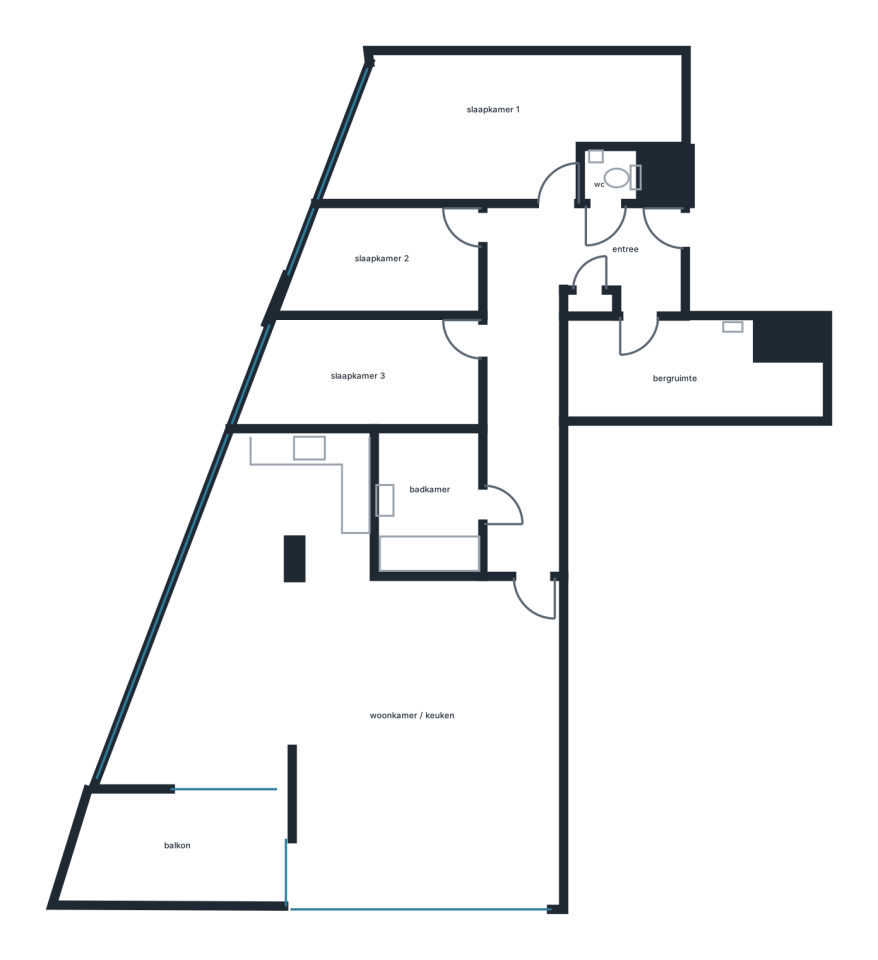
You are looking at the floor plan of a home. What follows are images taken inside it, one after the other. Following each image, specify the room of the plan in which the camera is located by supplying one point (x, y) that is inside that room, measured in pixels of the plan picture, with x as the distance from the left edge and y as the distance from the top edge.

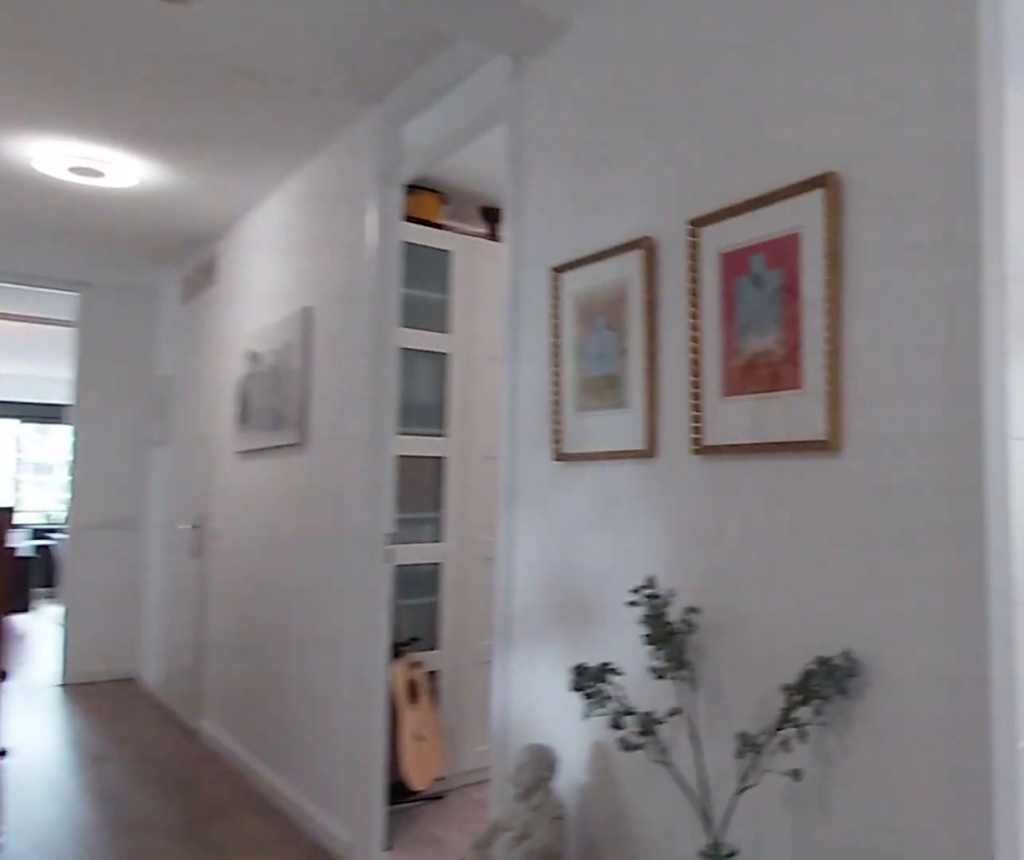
(550, 348)
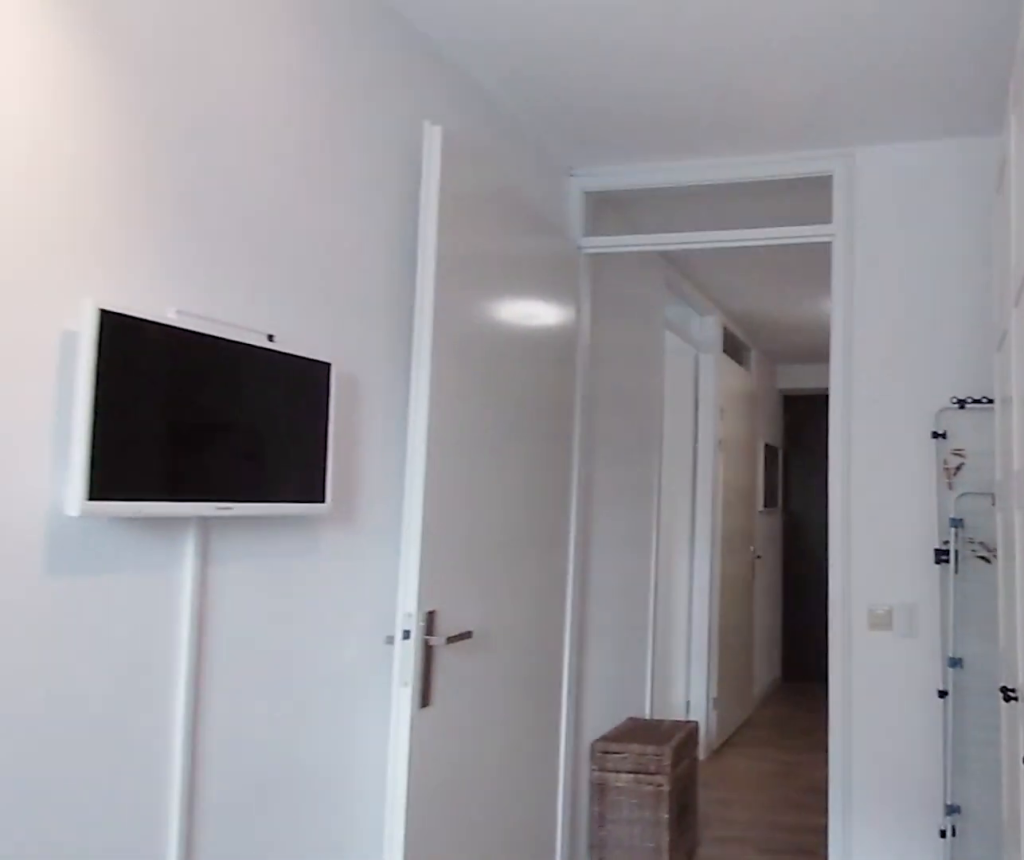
(388, 262)
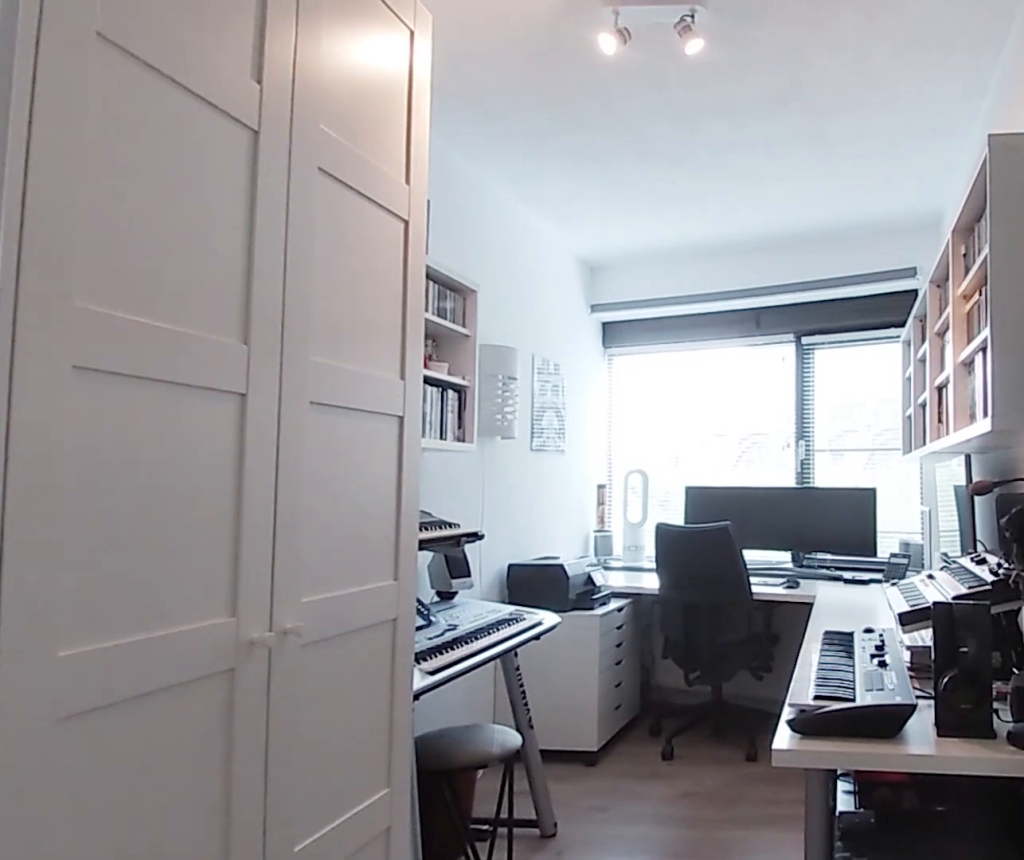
(368, 372)
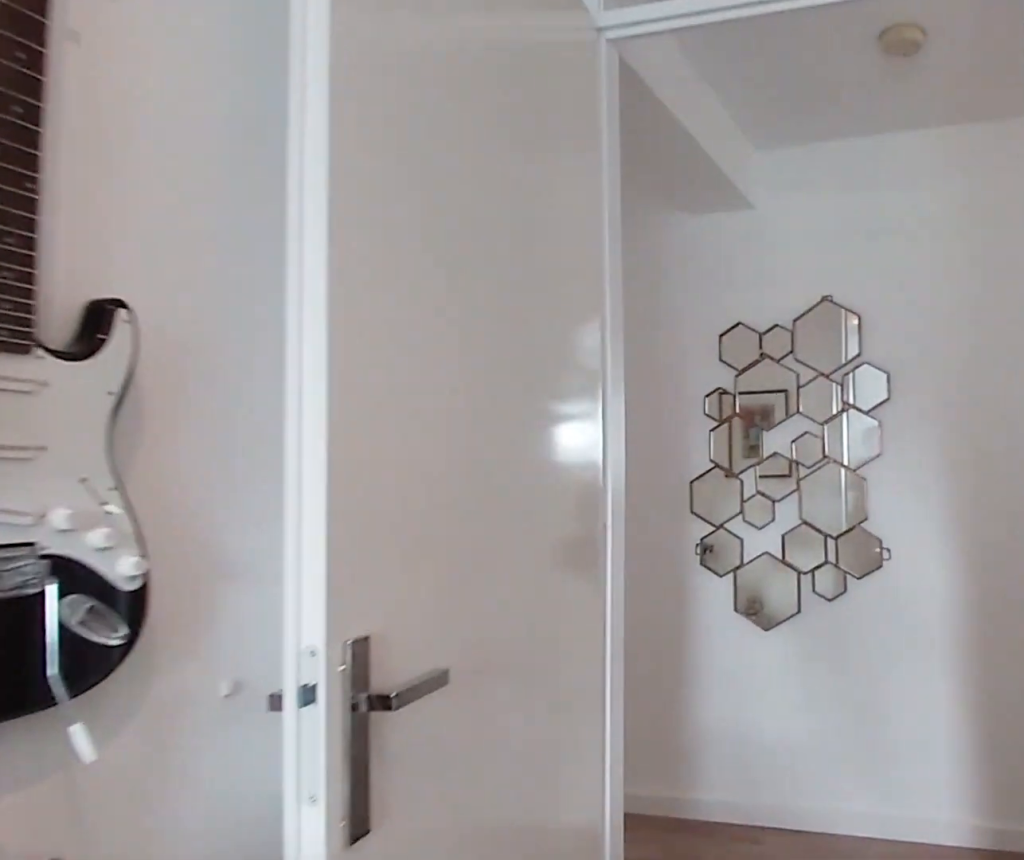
(368, 372)
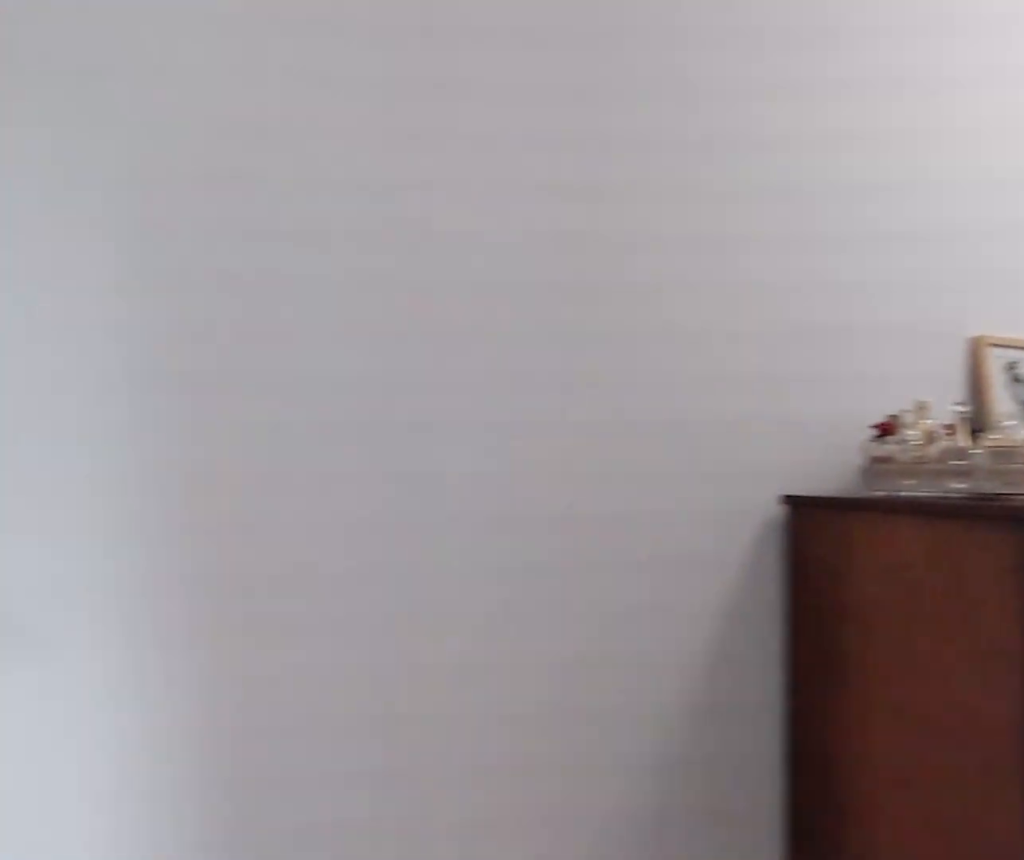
(552, 346)
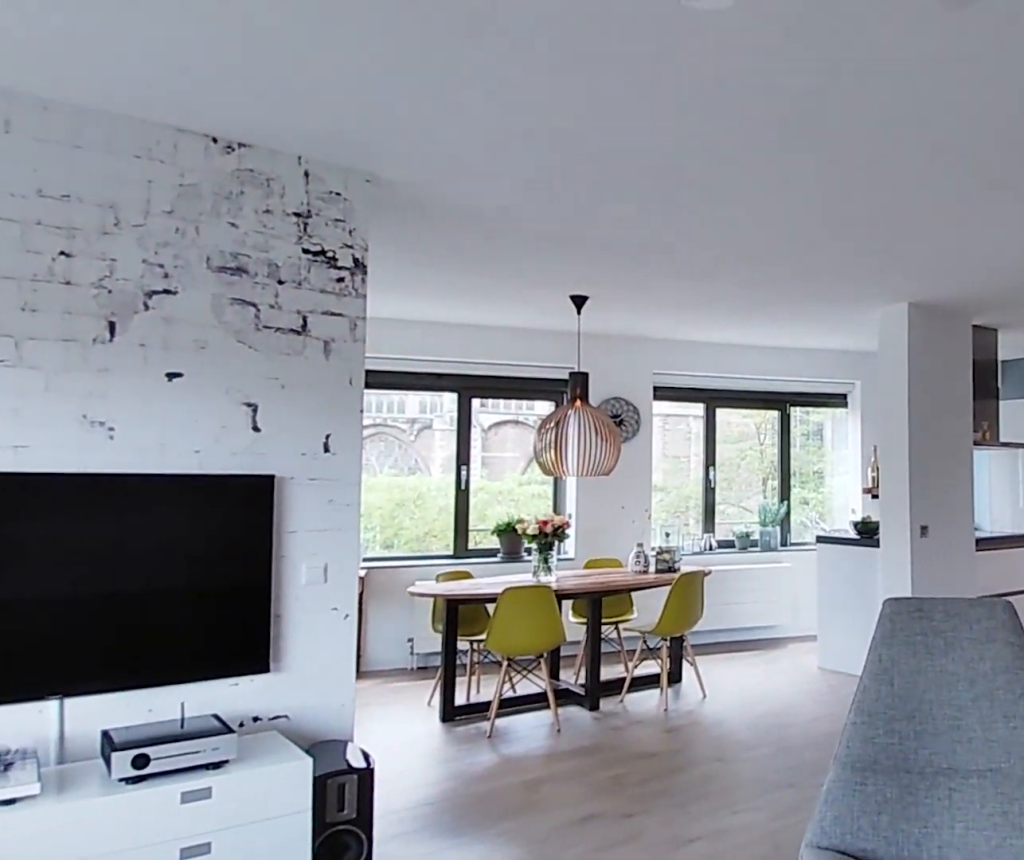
(440, 756)
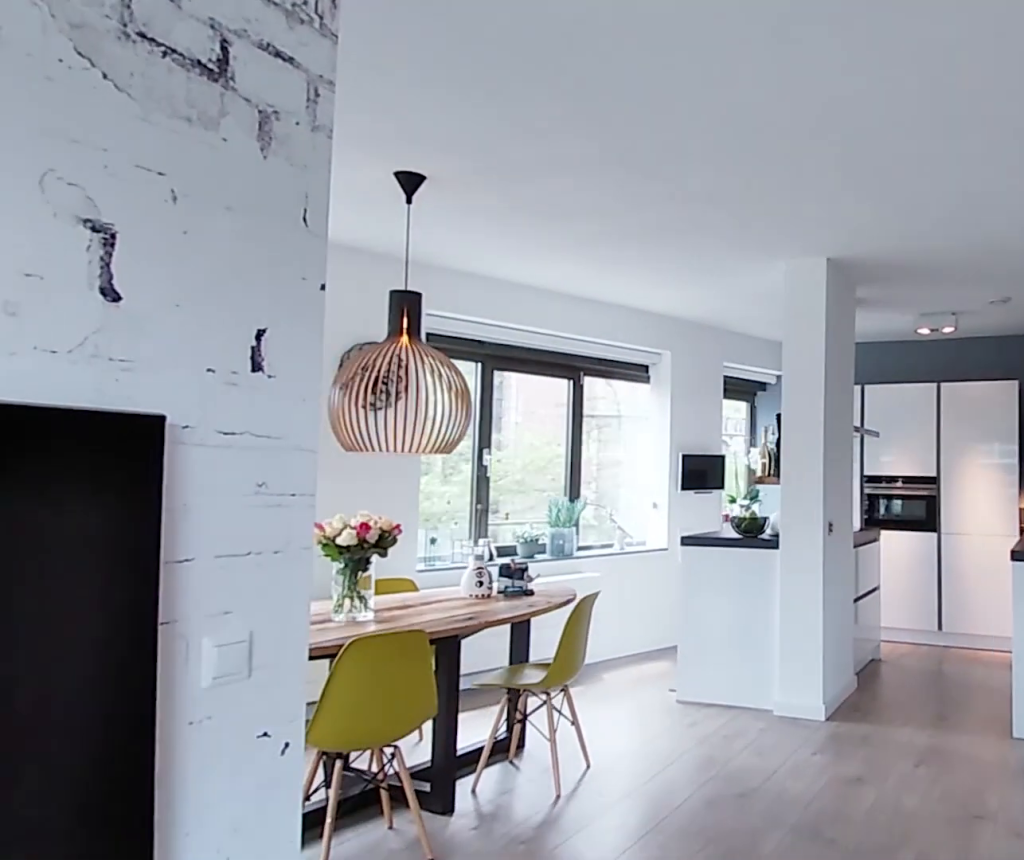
(440, 756)
